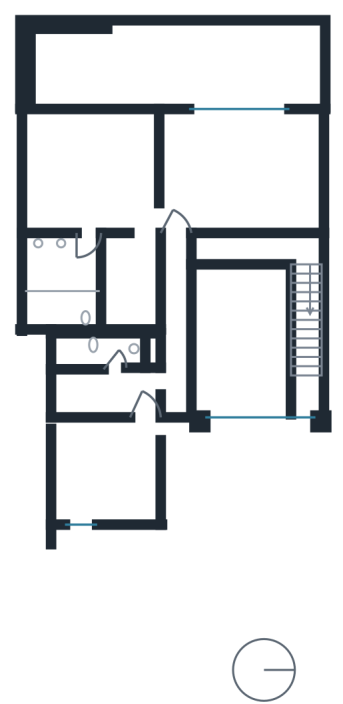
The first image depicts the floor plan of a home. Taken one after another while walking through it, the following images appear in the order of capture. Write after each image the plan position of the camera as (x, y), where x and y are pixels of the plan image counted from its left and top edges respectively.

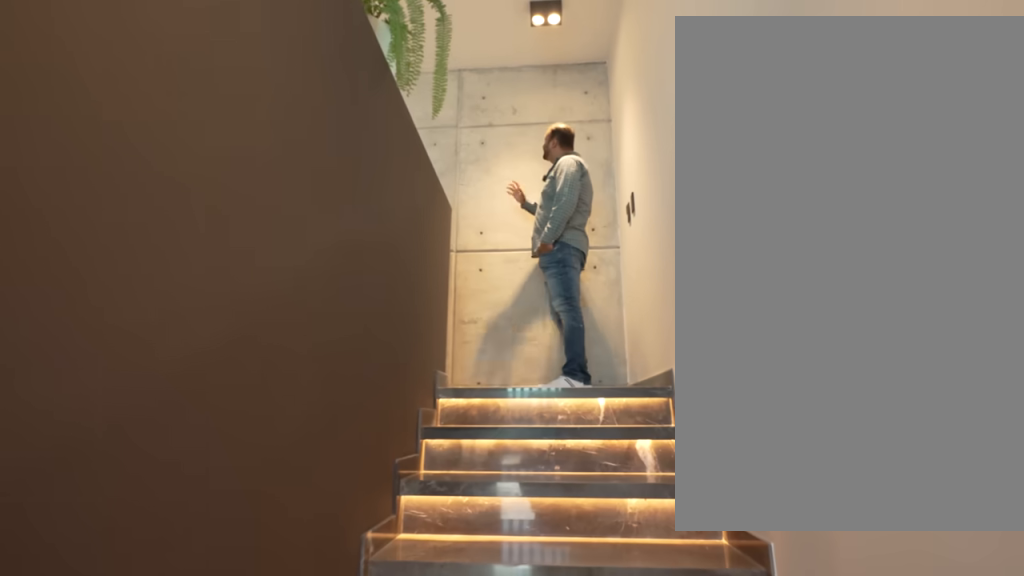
(307, 307)
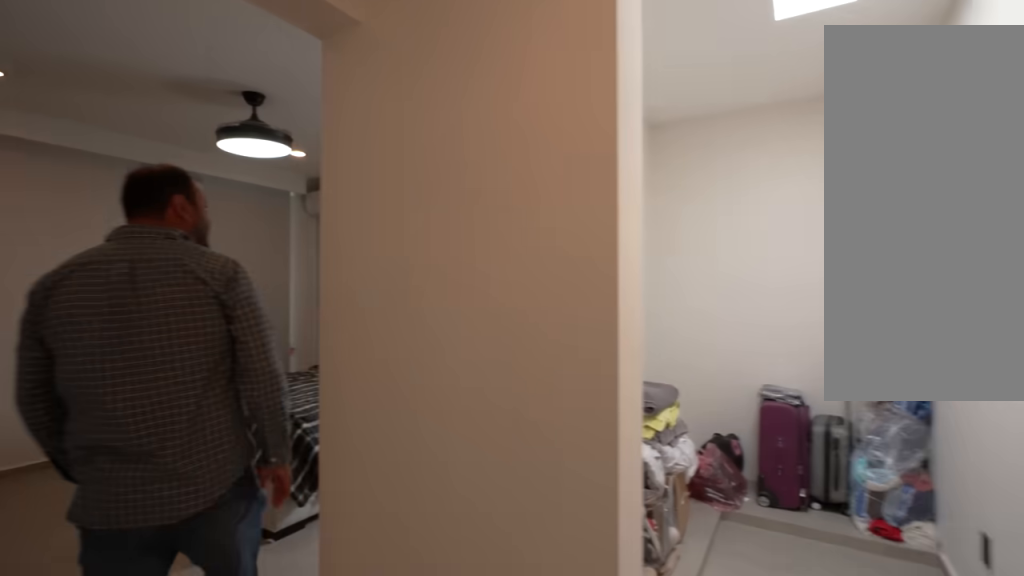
(154, 384)
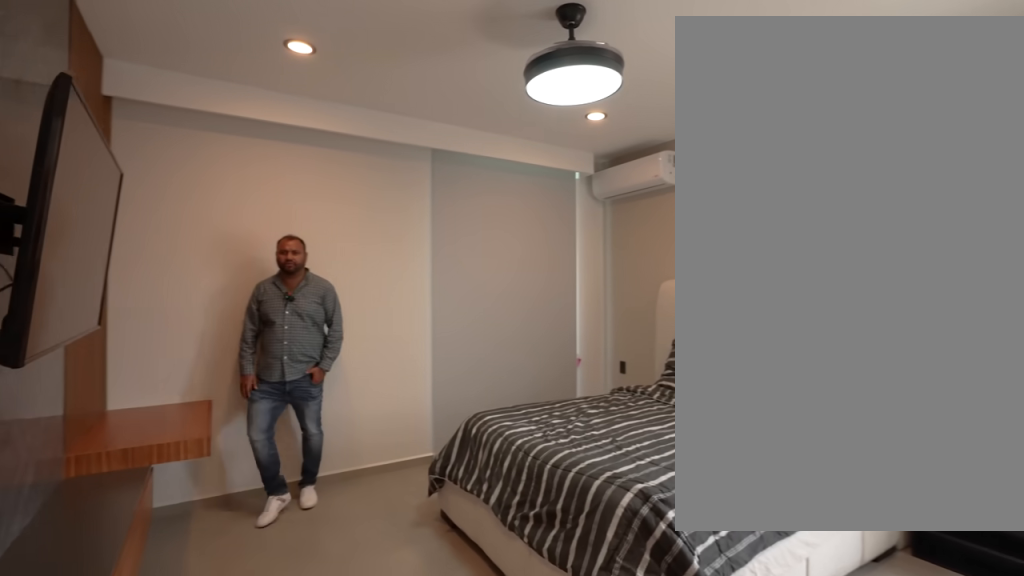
(135, 445)
